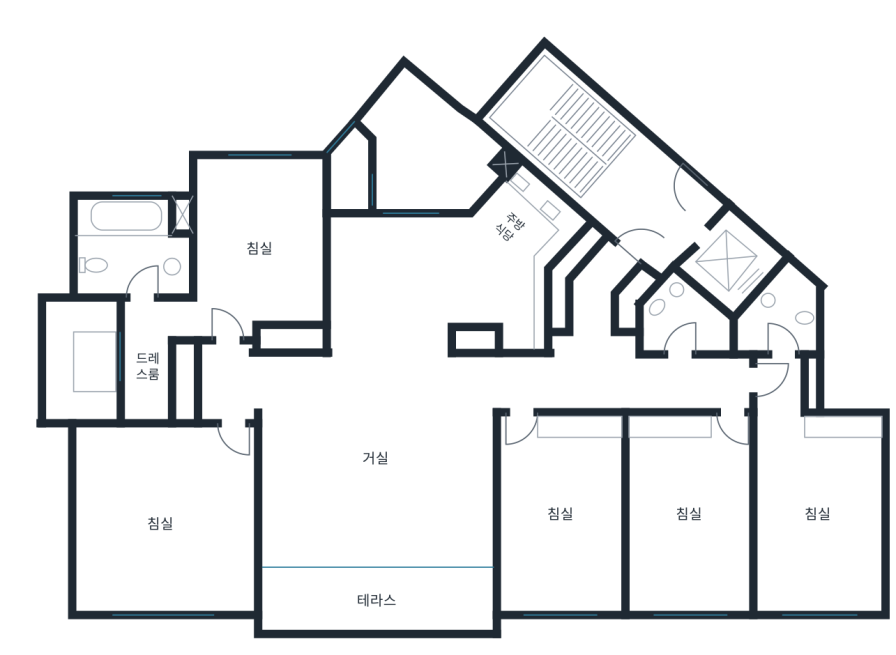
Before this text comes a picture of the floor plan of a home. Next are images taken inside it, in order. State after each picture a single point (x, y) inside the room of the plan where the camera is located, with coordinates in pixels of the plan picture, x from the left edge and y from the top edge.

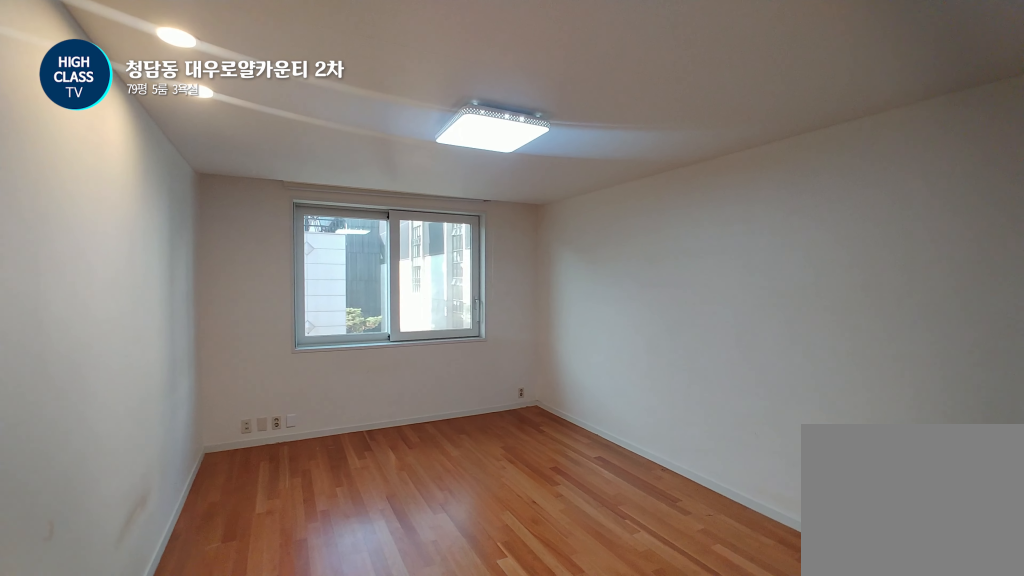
(693, 515)
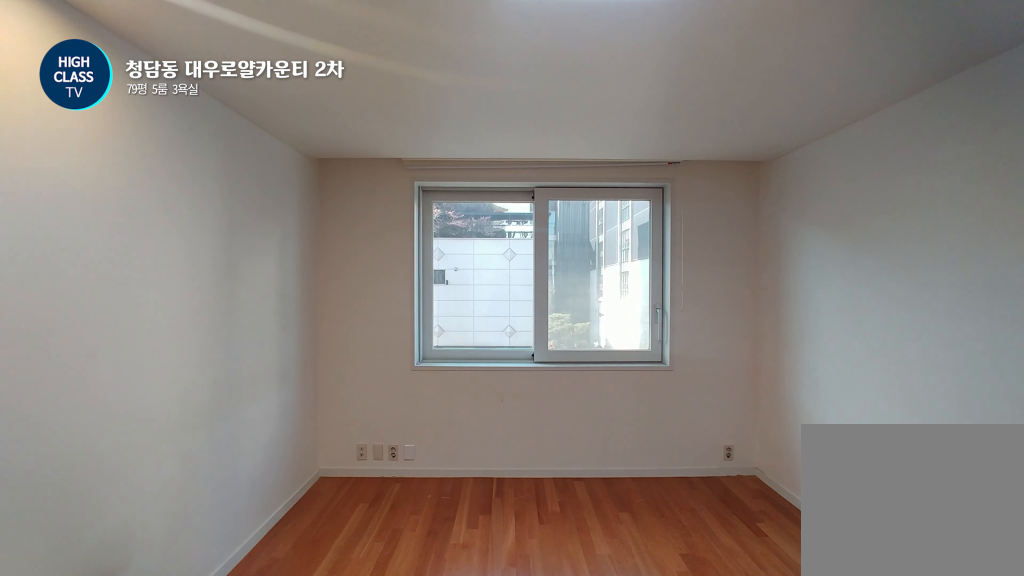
(693, 515)
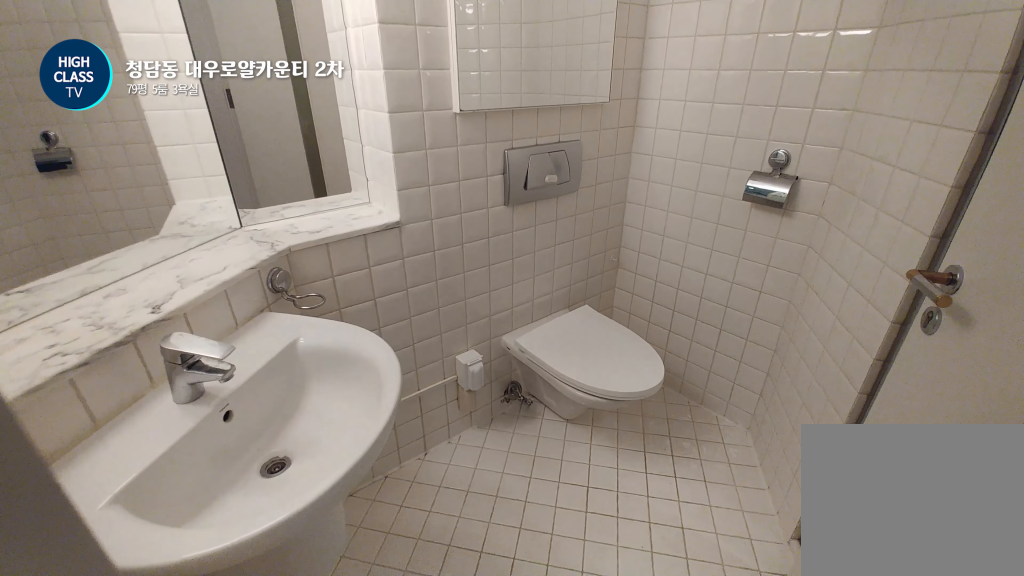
(682, 320)
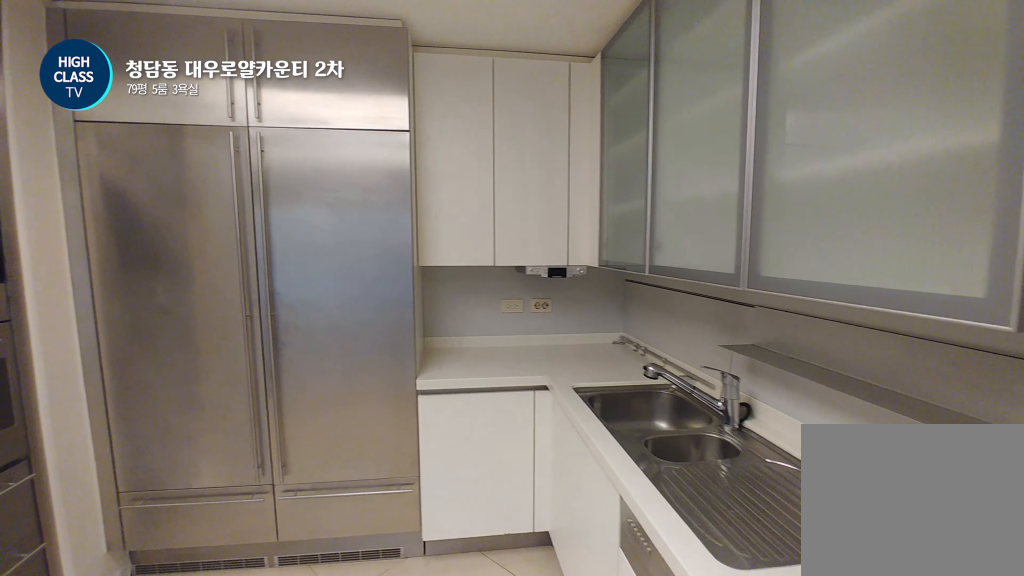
(449, 274)
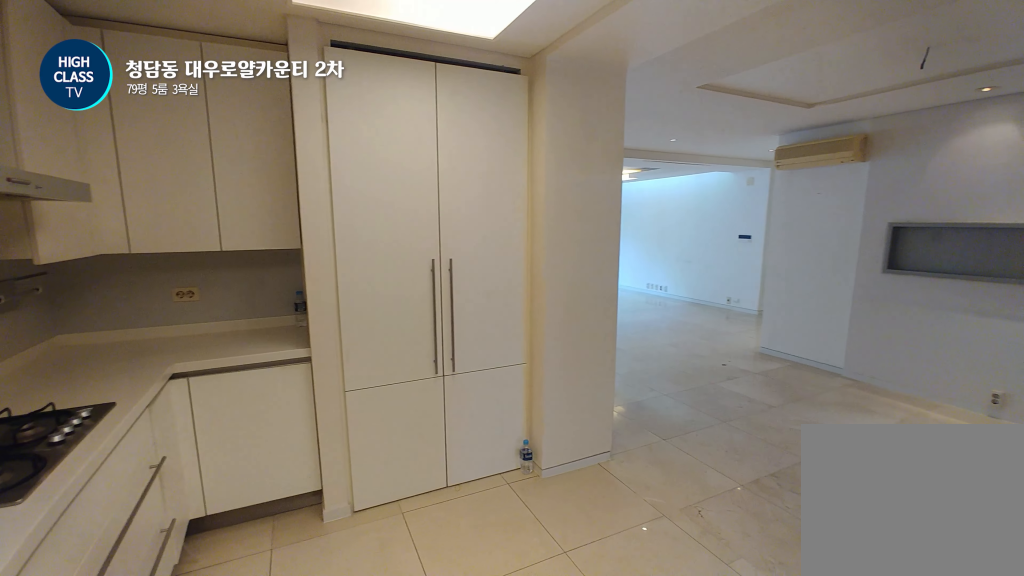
(449, 274)
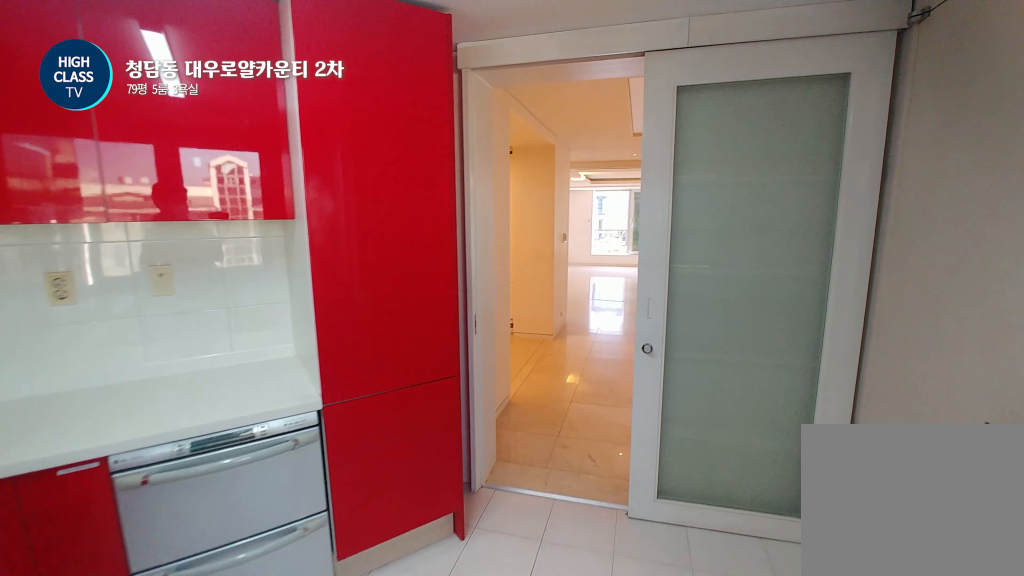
(431, 151)
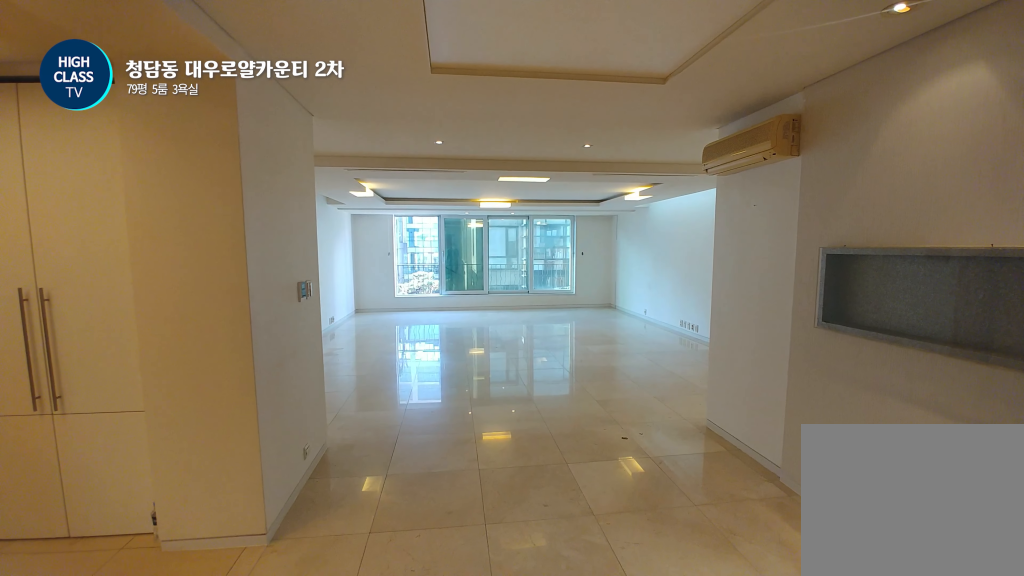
(436, 368)
